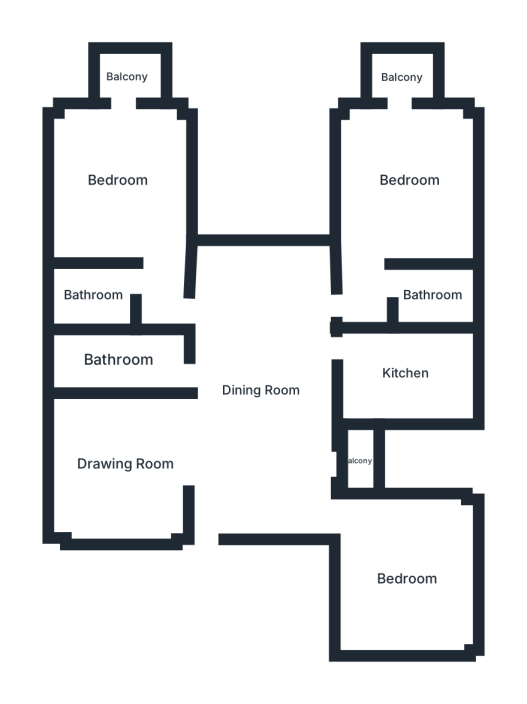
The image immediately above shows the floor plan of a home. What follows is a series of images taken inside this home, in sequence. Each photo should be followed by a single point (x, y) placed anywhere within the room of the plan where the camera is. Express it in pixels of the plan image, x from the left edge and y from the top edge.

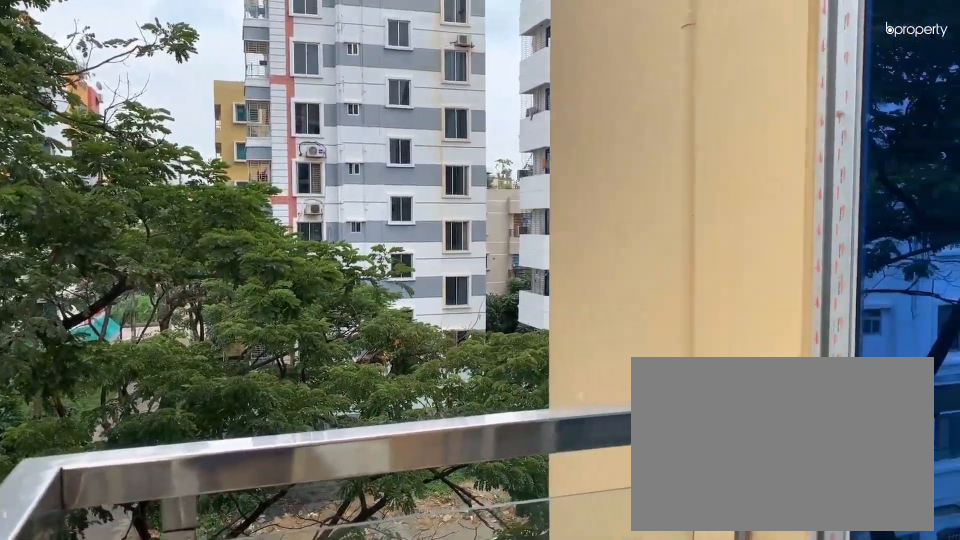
(401, 76)
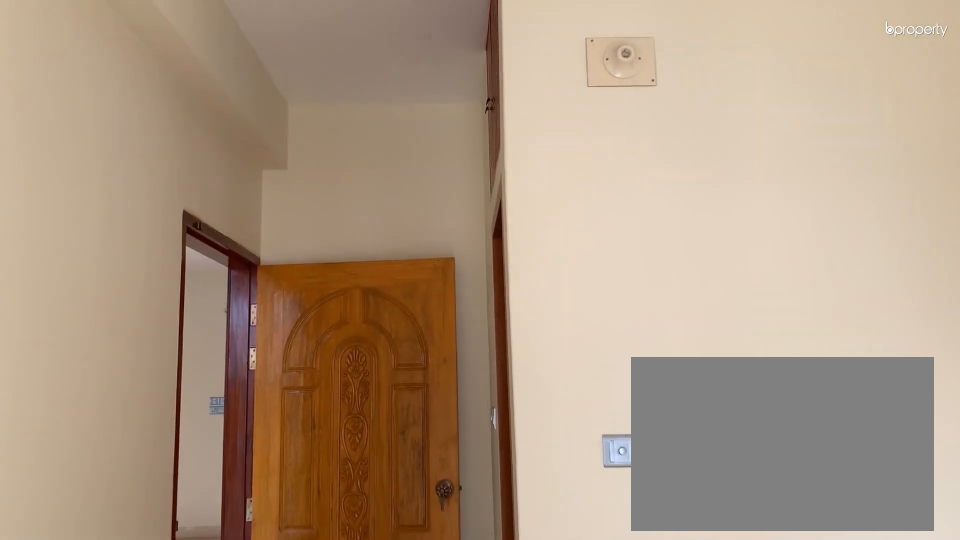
(119, 180)
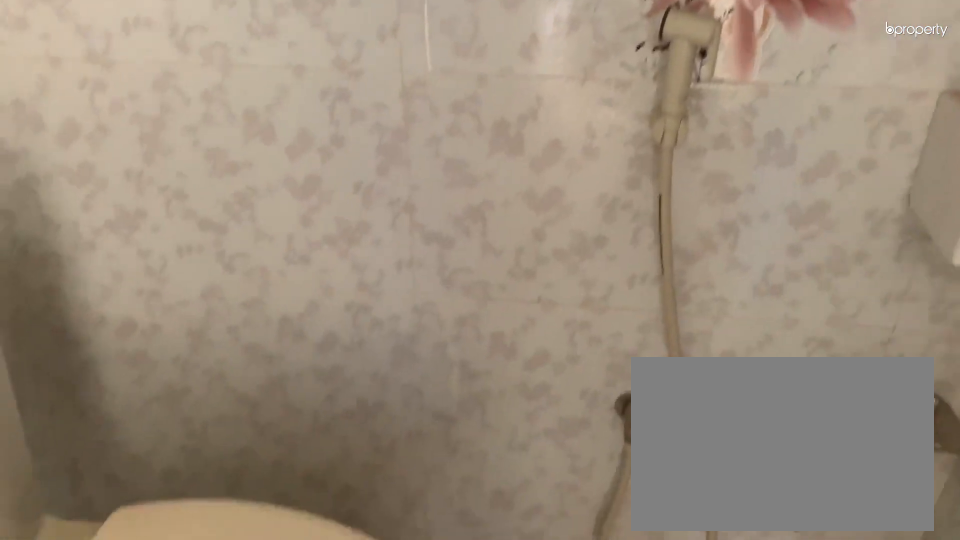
(93, 290)
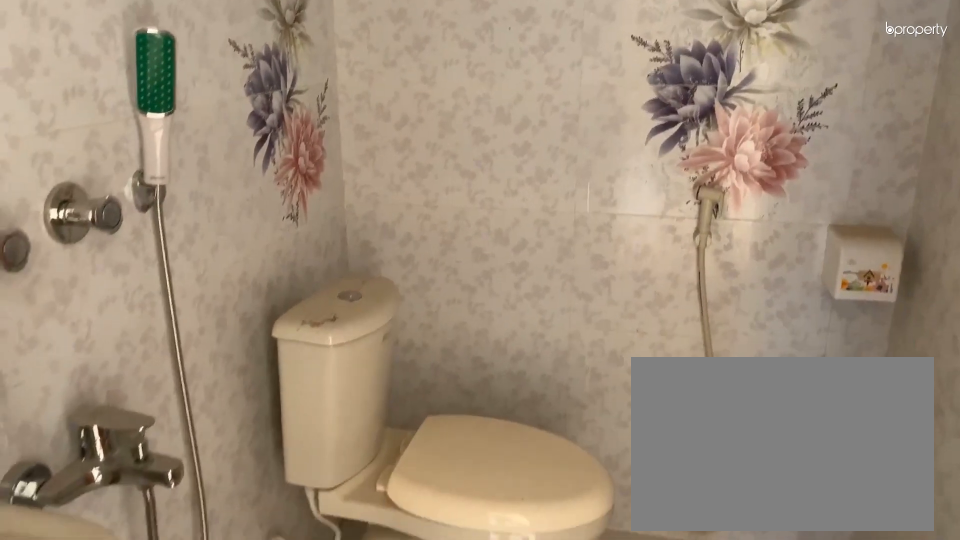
(93, 290)
